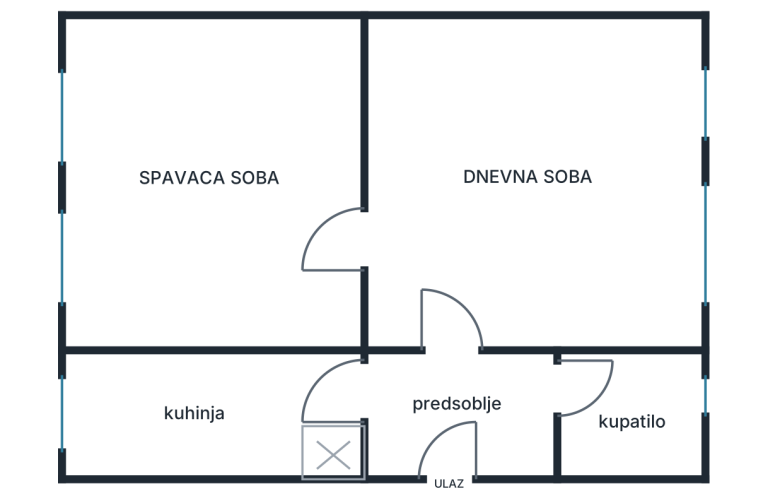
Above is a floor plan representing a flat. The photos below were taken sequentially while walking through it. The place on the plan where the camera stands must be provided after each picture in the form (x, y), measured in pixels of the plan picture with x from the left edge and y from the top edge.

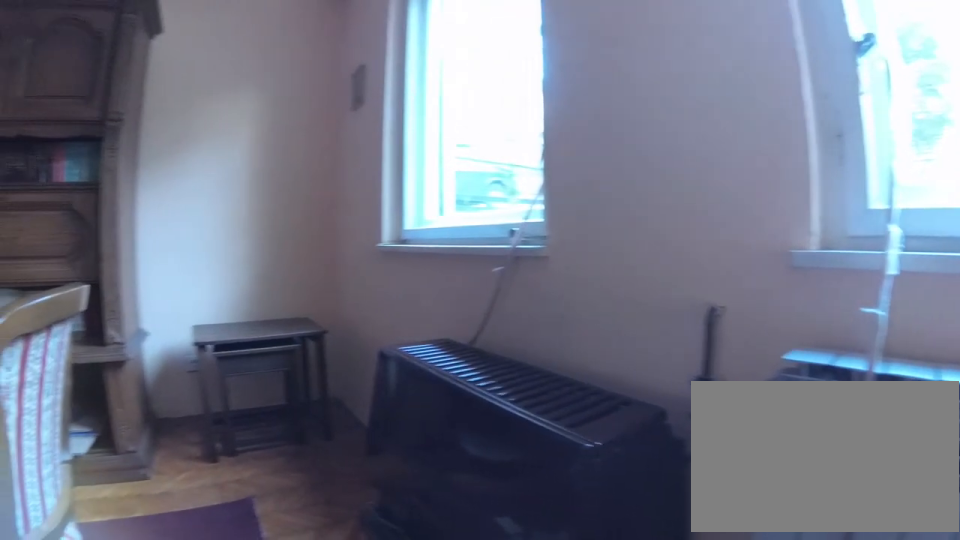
(617, 253)
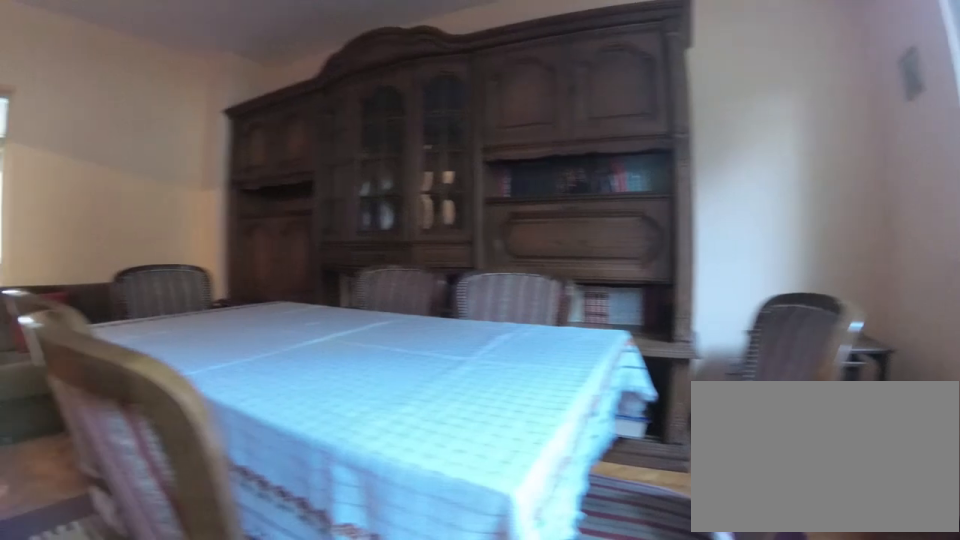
(652, 248)
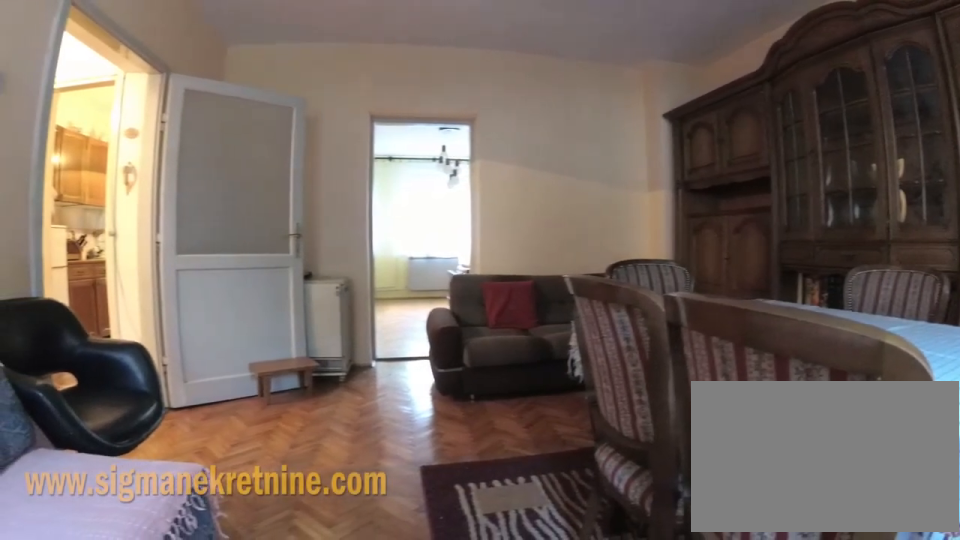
(663, 254)
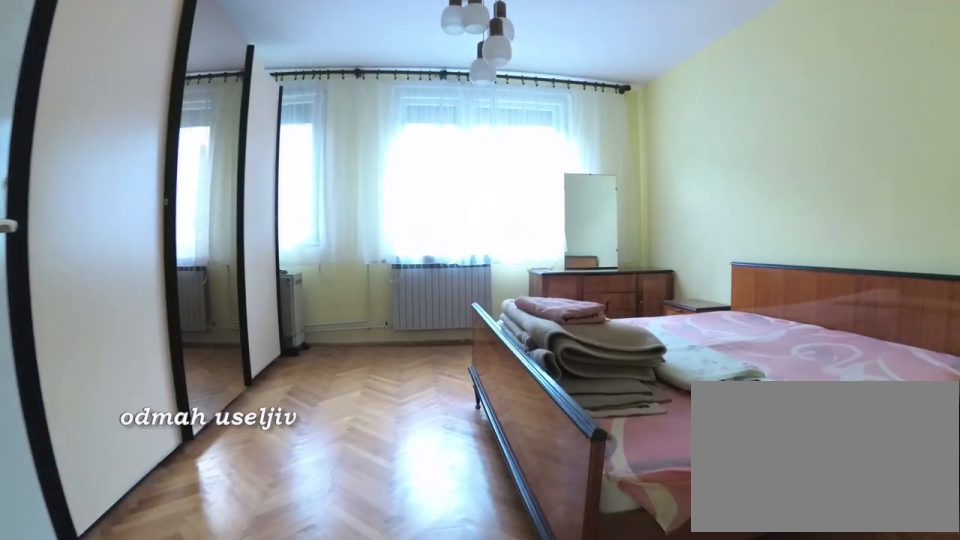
(362, 254)
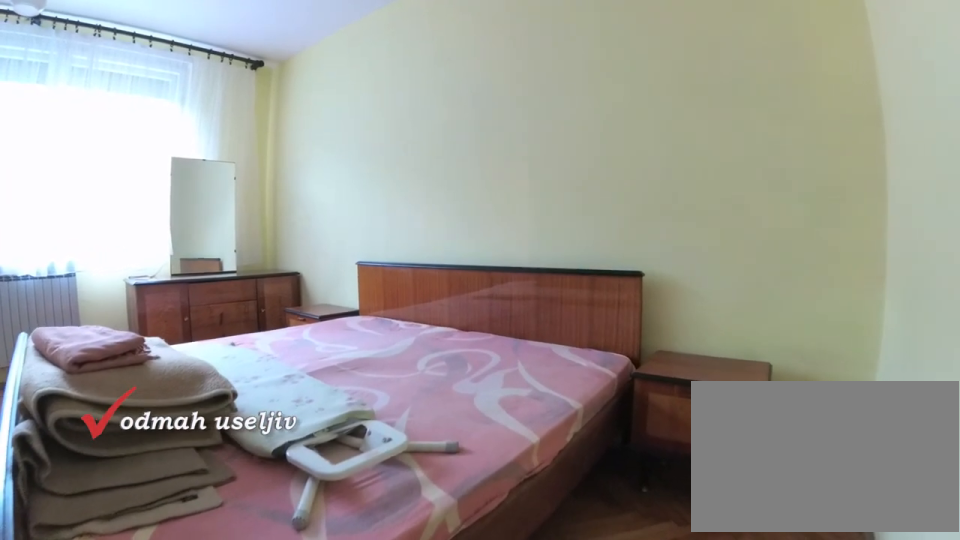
(332, 215)
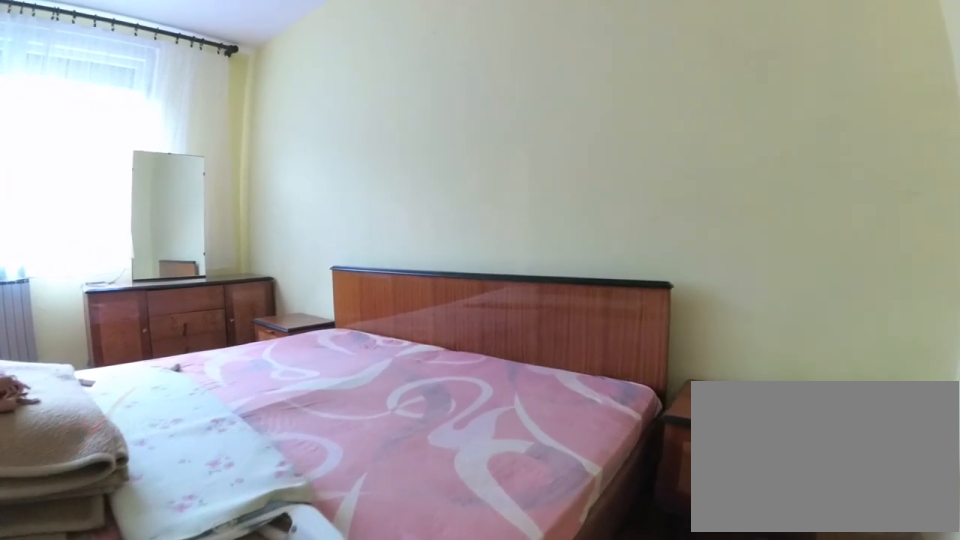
(323, 171)
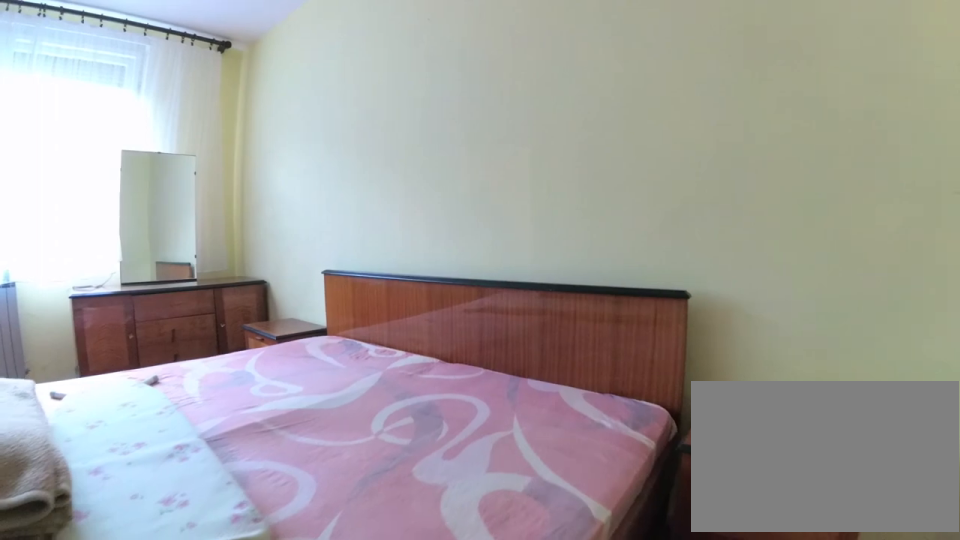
(321, 156)
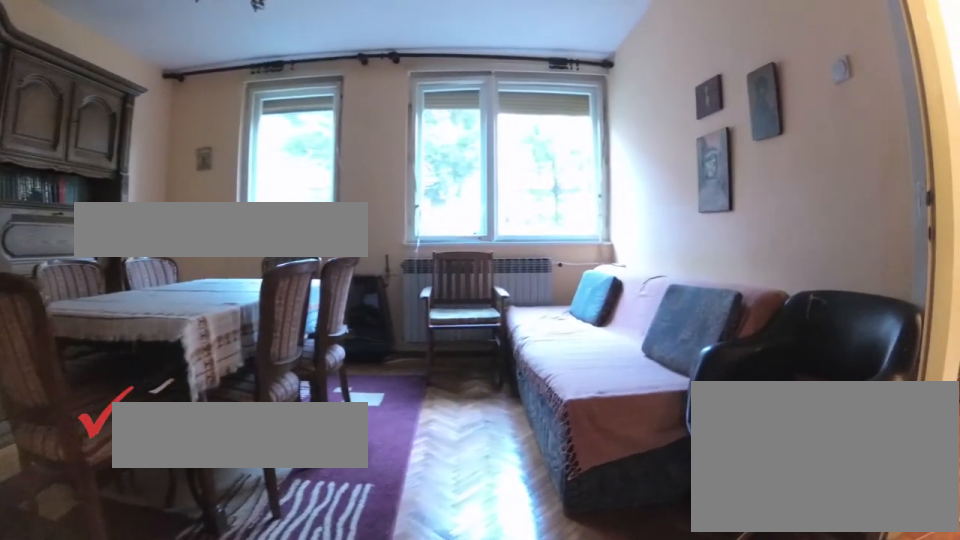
(432, 271)
